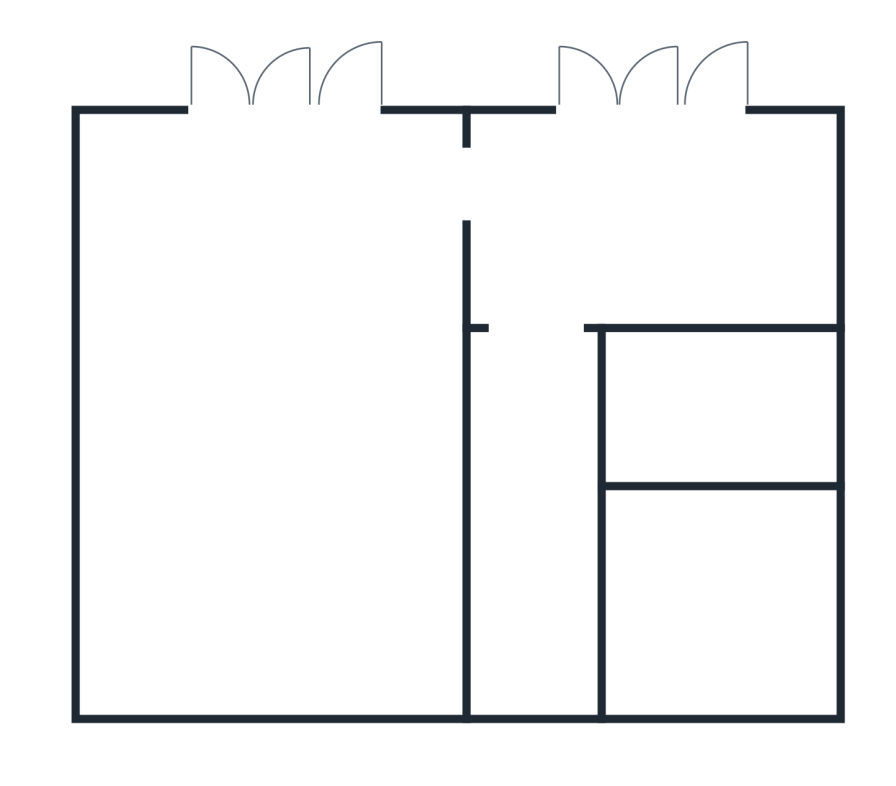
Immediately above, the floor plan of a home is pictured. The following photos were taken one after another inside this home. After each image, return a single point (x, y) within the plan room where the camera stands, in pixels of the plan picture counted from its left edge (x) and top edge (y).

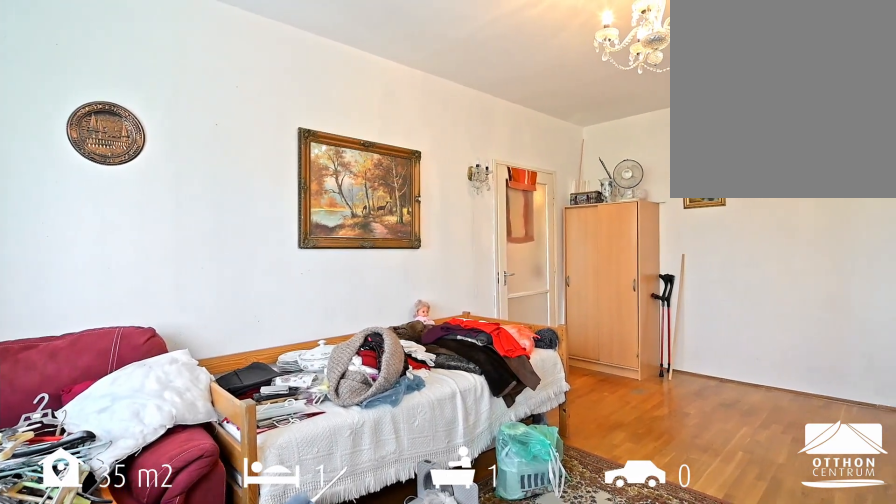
(279, 409)
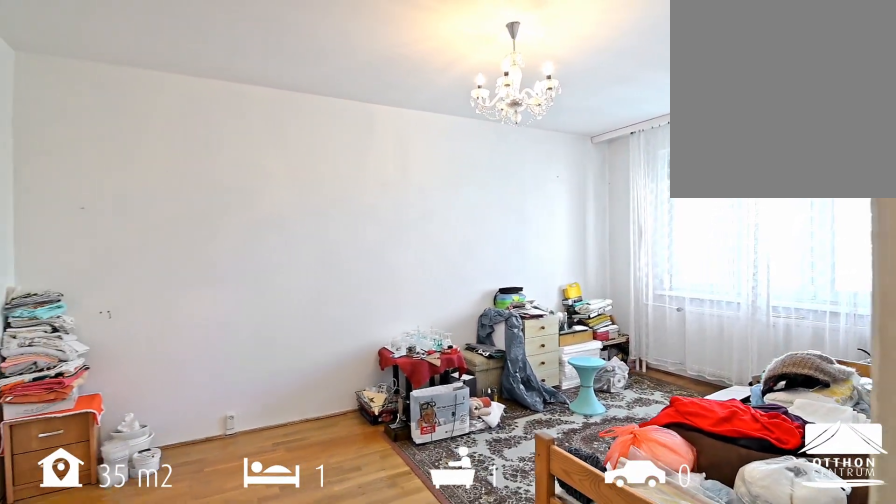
(279, 409)
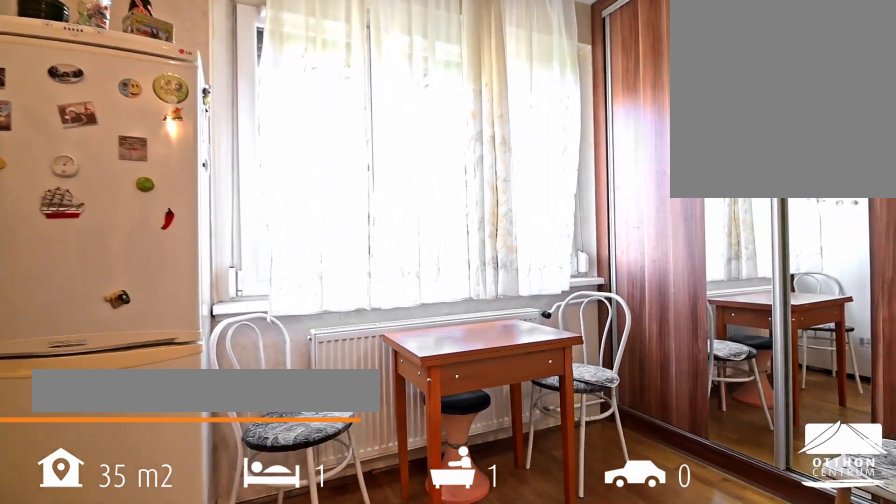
(662, 233)
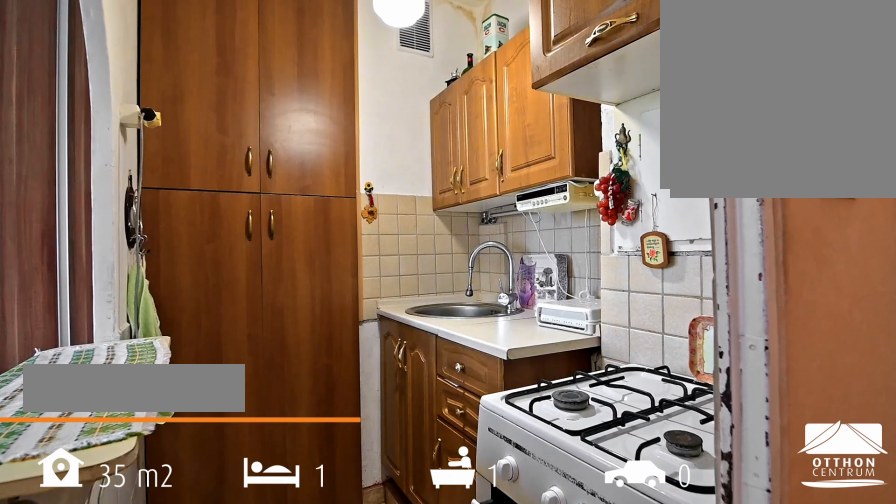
(731, 408)
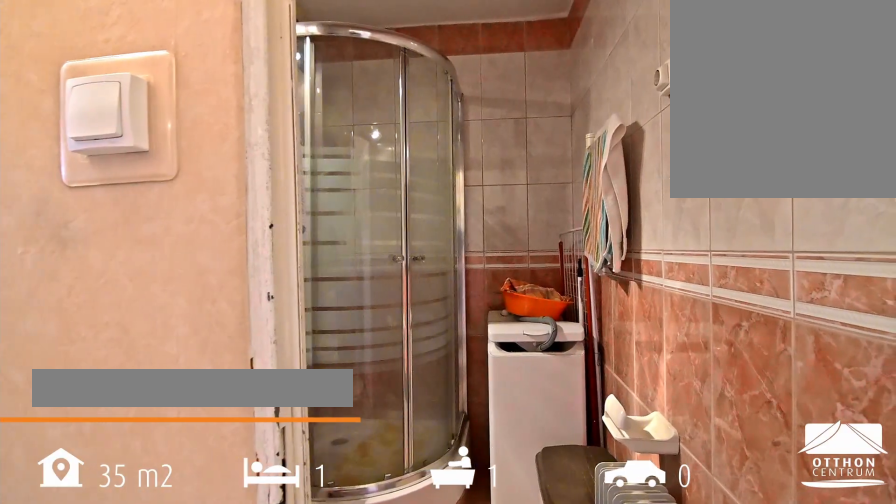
(731, 611)
